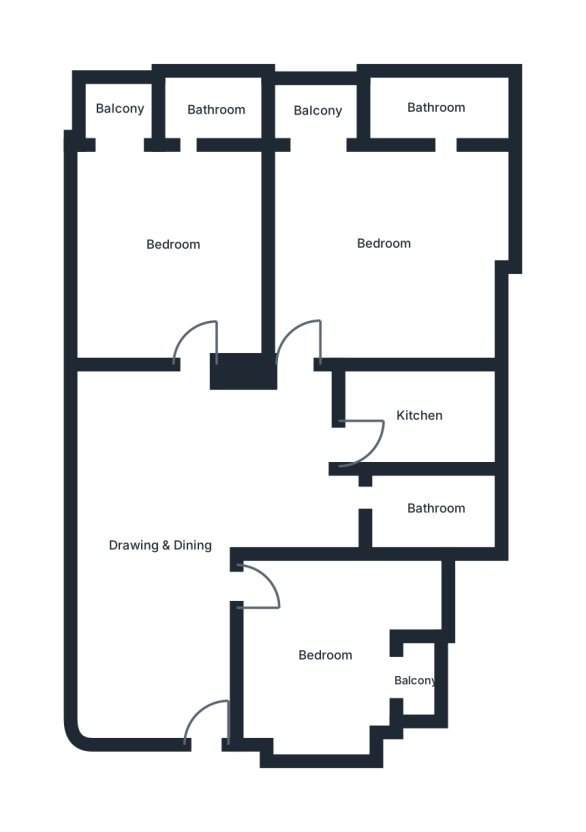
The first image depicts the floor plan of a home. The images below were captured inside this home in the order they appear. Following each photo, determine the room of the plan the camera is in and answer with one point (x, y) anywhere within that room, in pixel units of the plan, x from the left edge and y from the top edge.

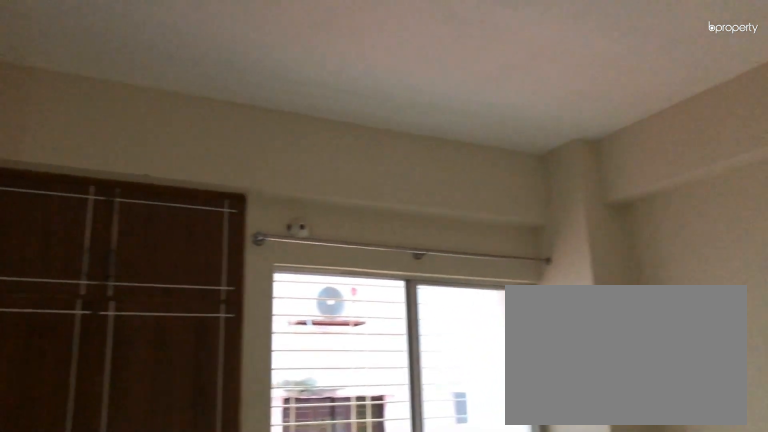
(325, 657)
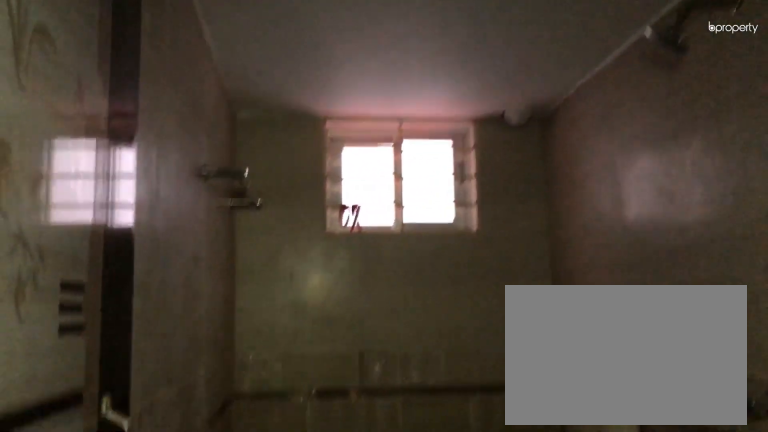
(438, 508)
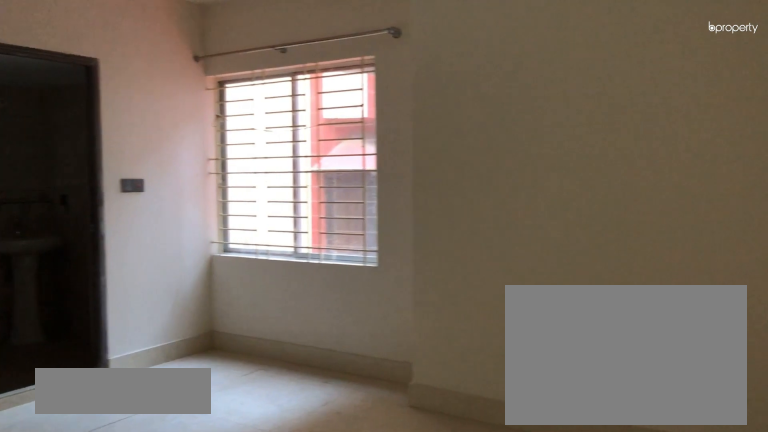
(387, 244)
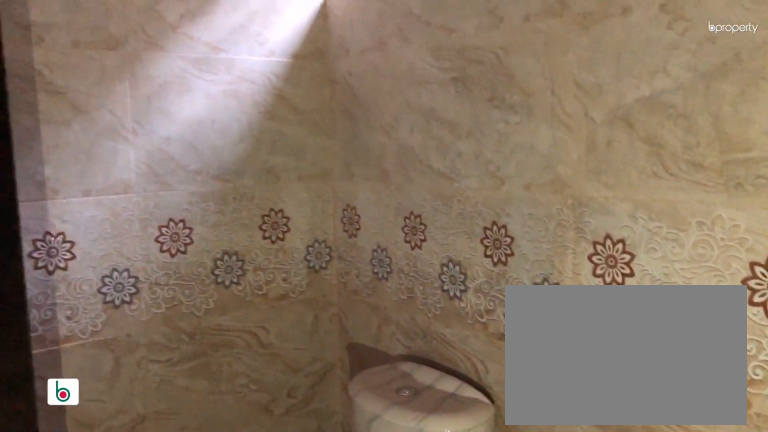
(440, 113)
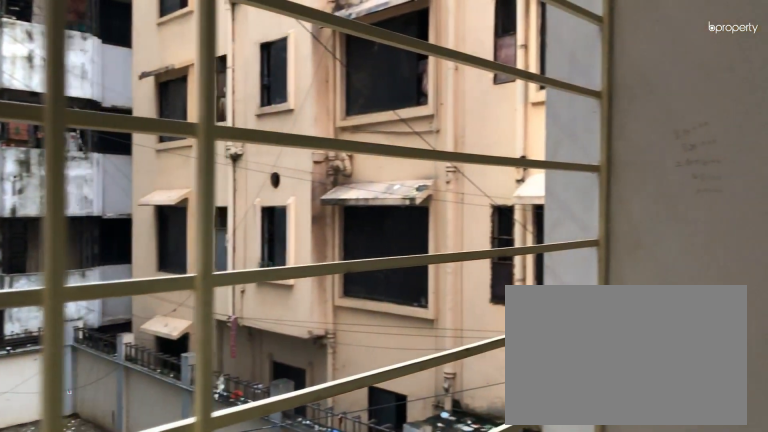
(320, 109)
